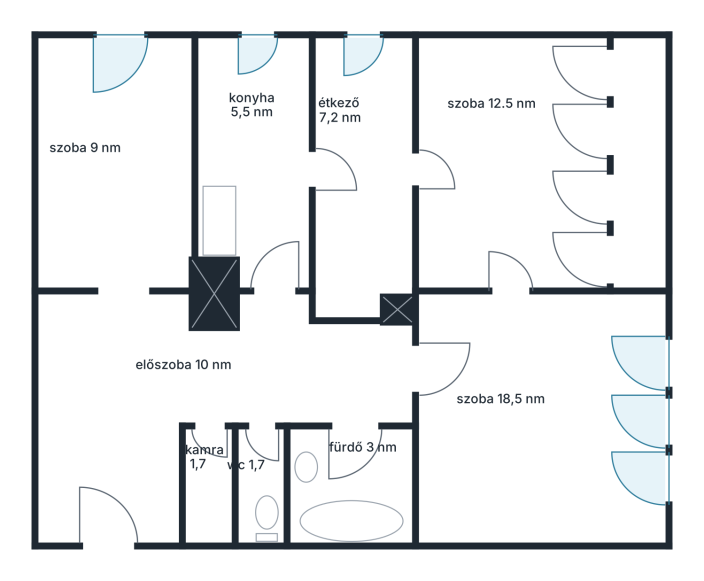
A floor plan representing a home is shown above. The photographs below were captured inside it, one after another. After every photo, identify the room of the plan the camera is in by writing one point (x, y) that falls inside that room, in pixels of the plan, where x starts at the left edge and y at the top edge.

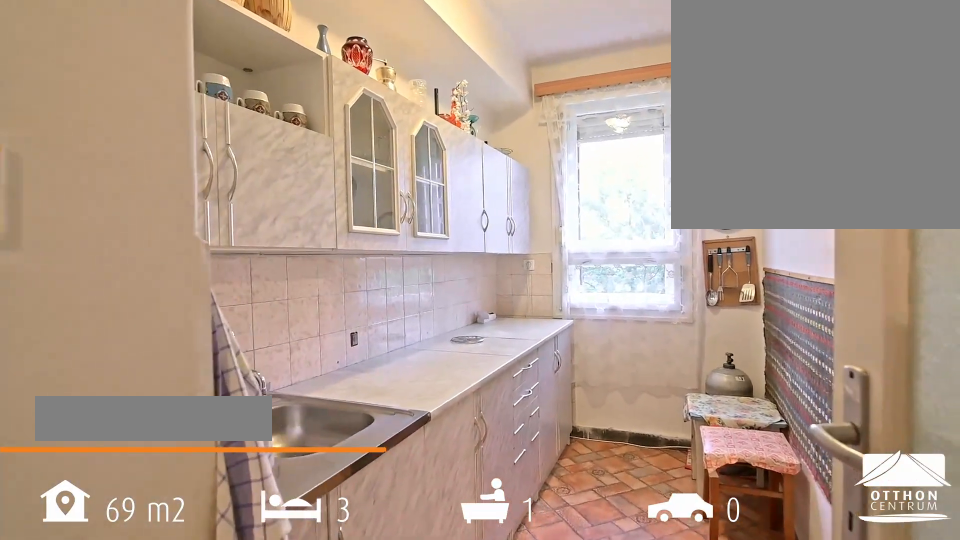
(256, 167)
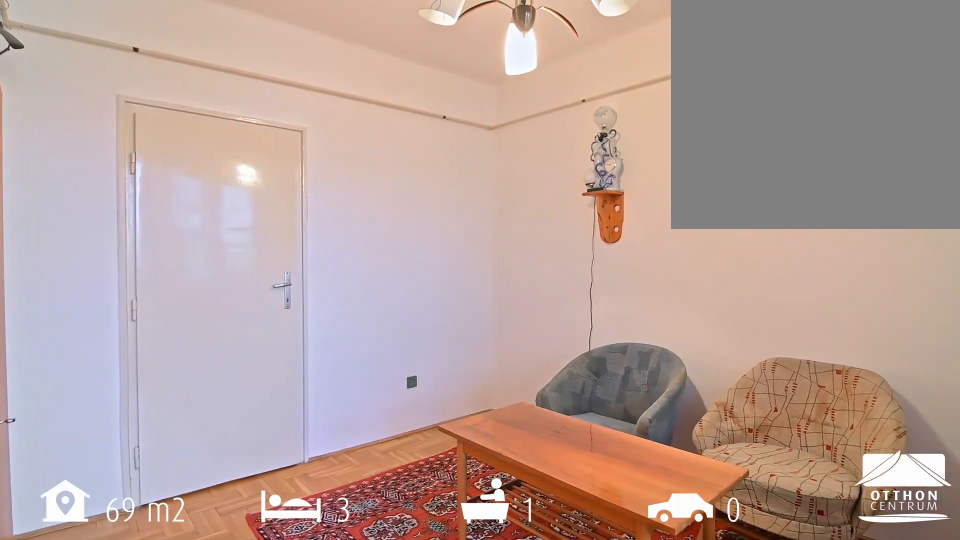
(509, 167)
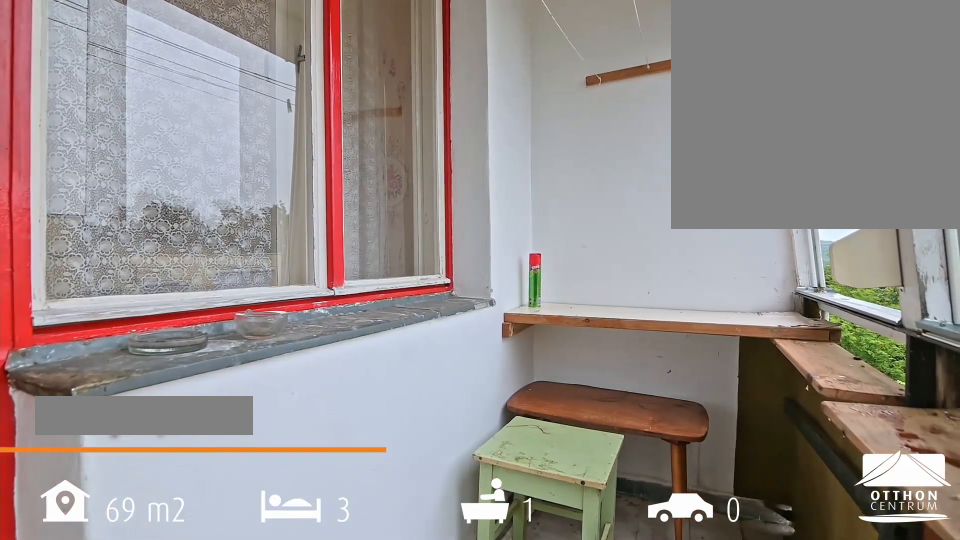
(639, 161)
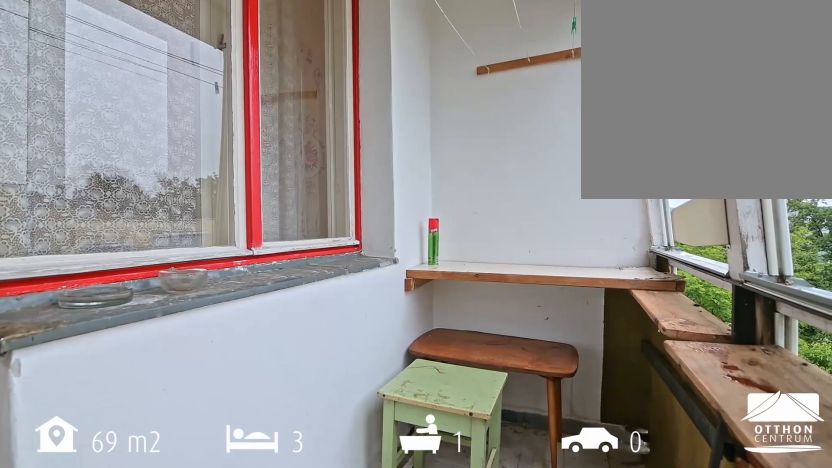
(639, 161)
